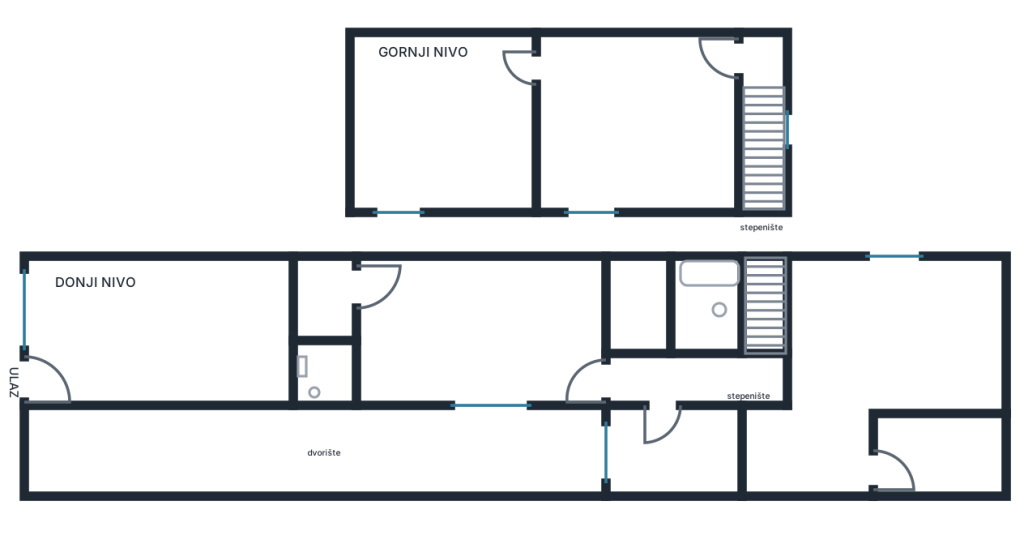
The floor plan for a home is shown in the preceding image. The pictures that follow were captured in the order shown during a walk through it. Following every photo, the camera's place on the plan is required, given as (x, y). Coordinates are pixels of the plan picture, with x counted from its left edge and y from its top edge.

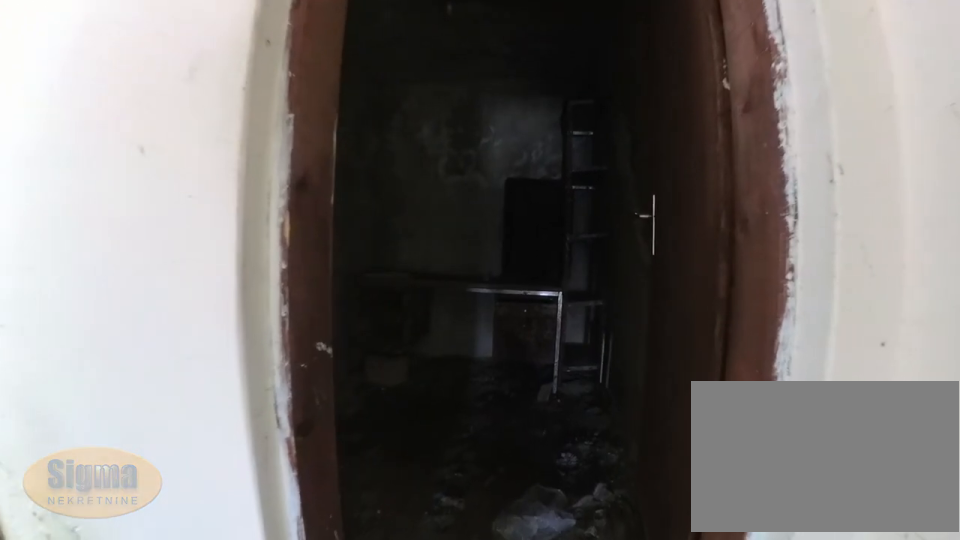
(844, 446)
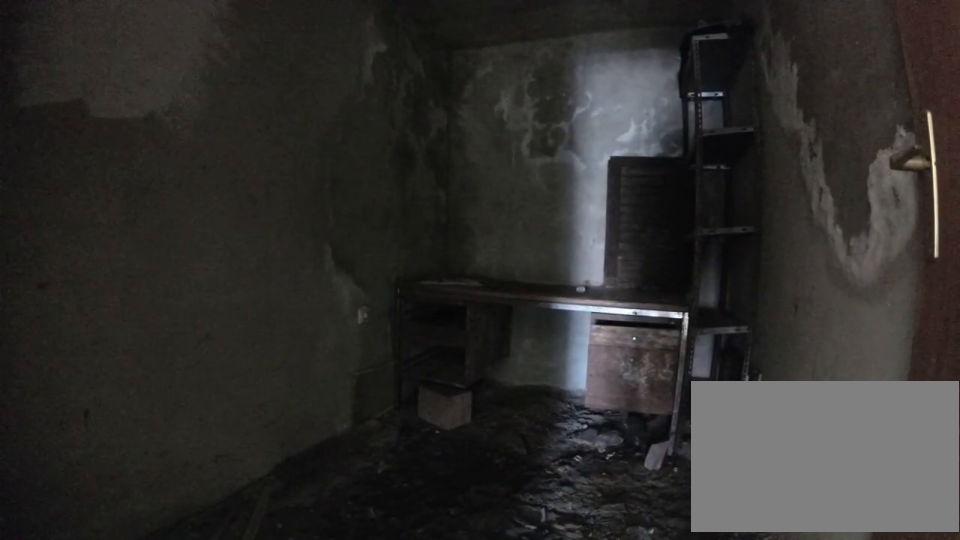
(903, 446)
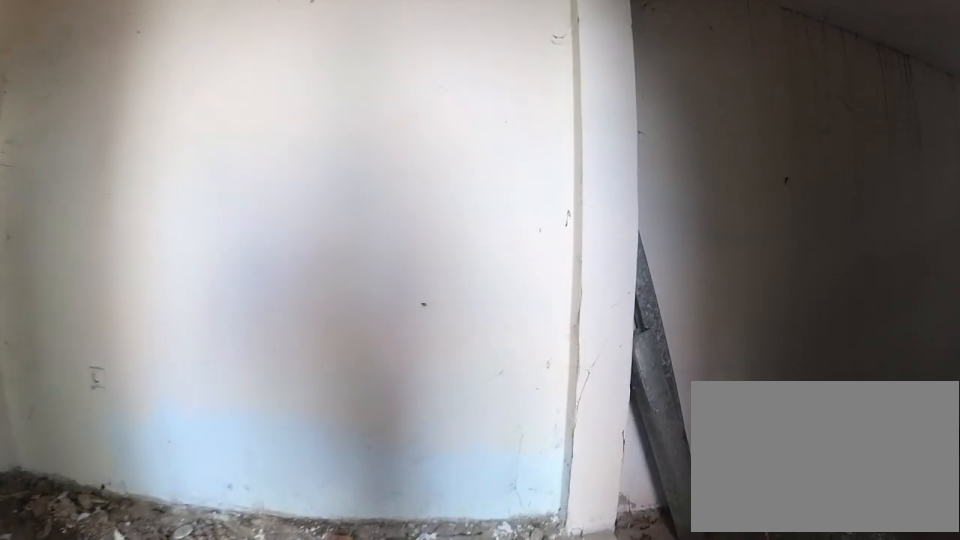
(850, 385)
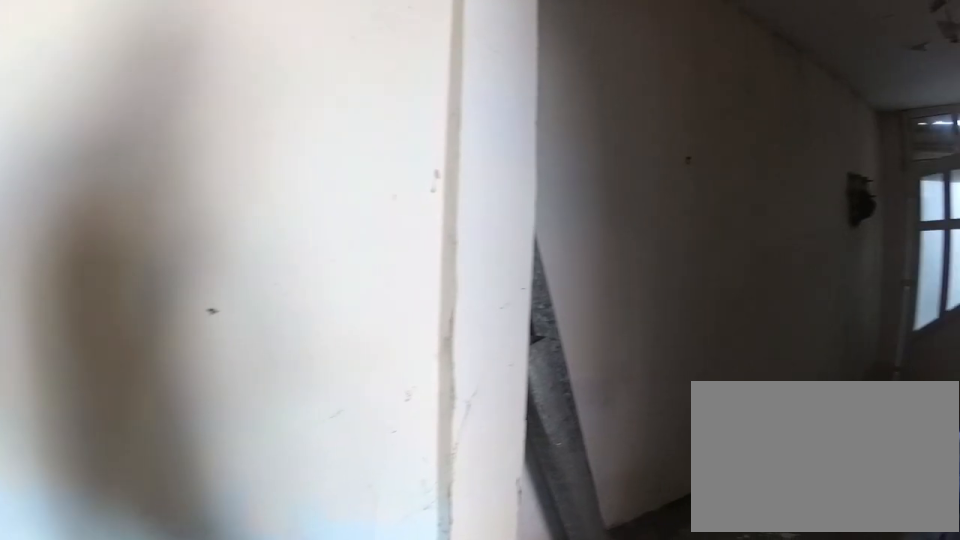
(856, 399)
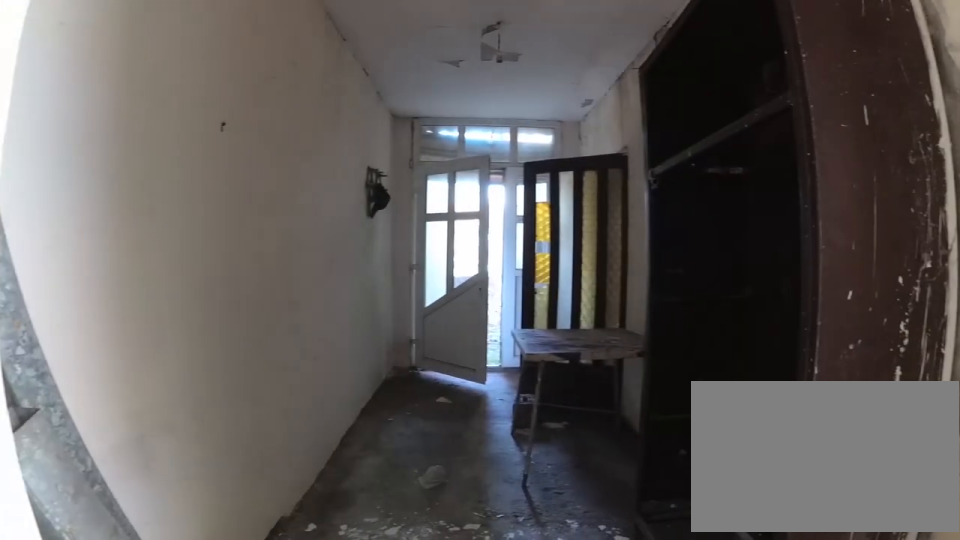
(855, 439)
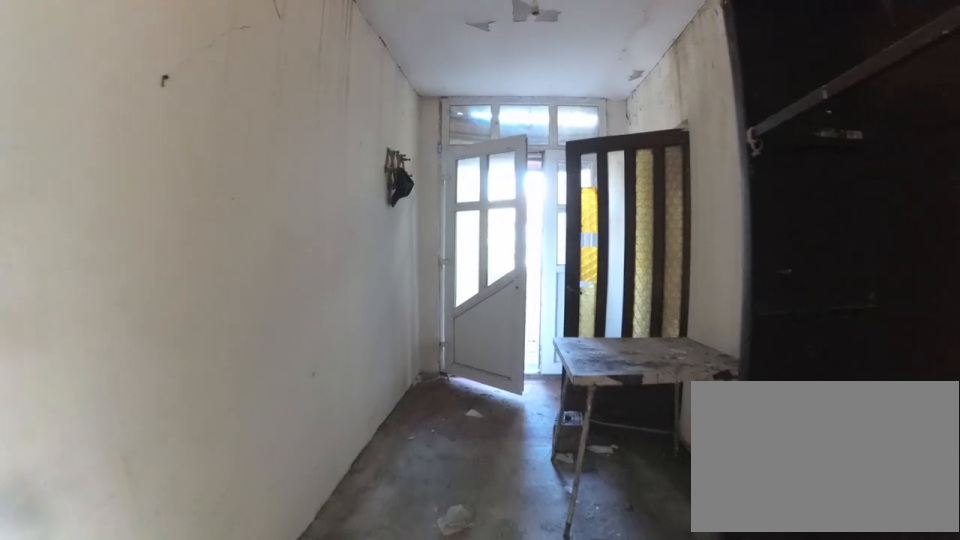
(811, 455)
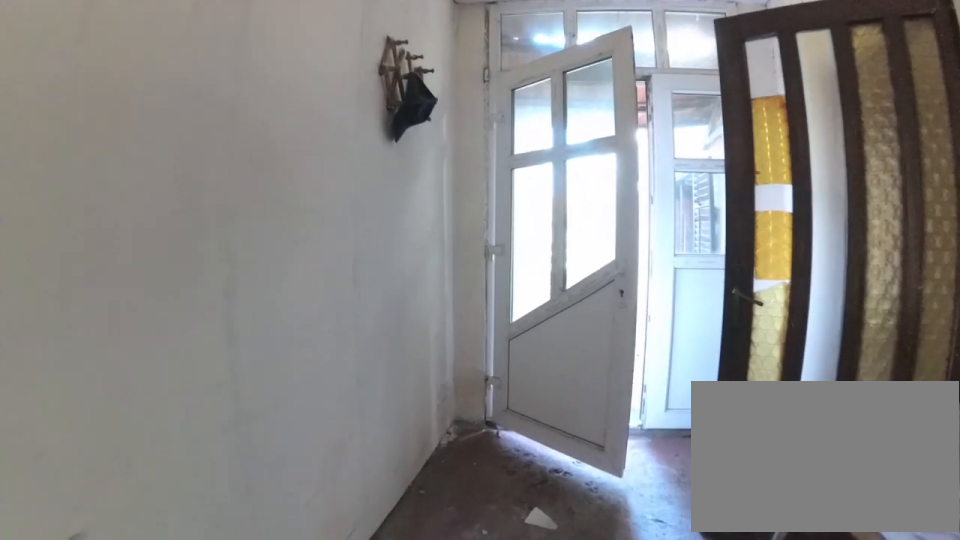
(753, 456)
